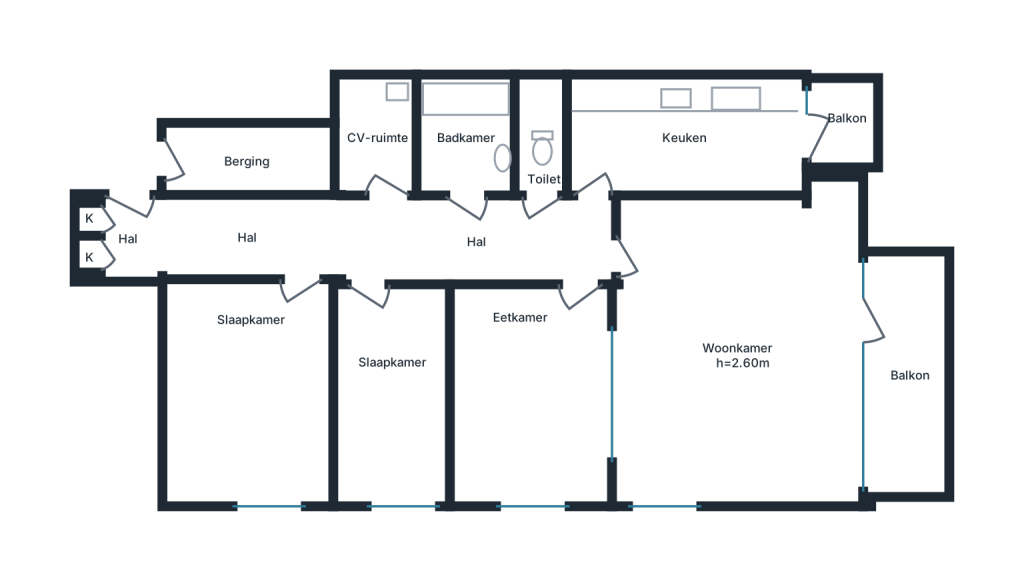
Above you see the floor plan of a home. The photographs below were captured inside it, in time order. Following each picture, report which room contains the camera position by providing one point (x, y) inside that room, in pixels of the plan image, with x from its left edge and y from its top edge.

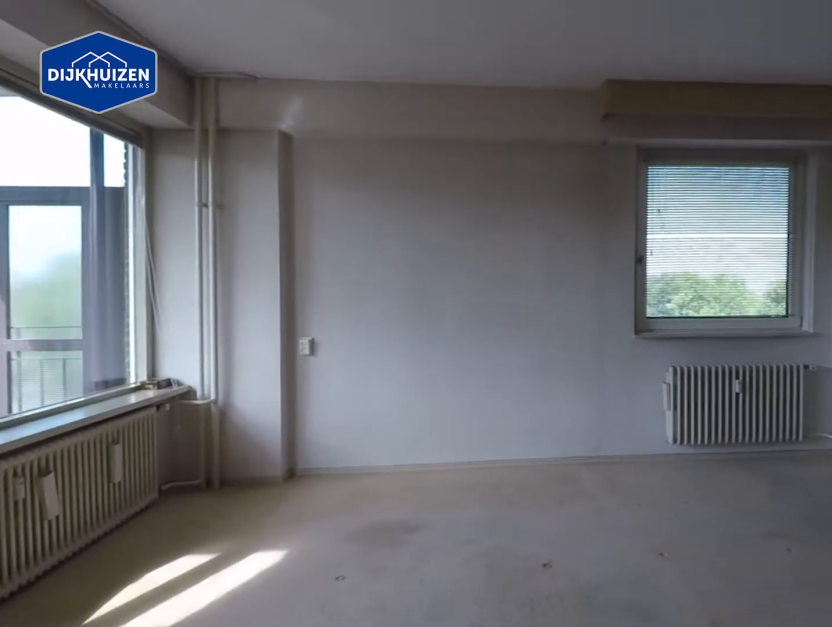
(738, 350)
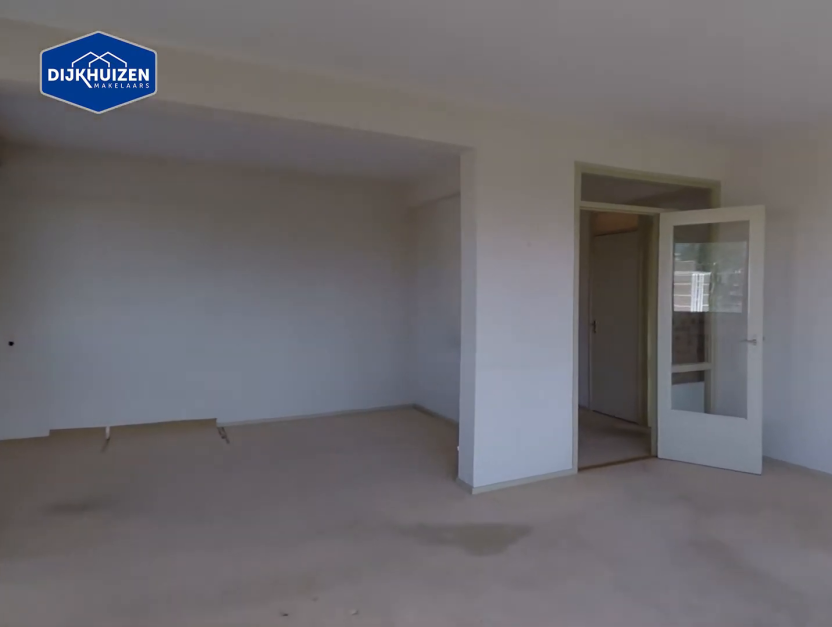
(738, 350)
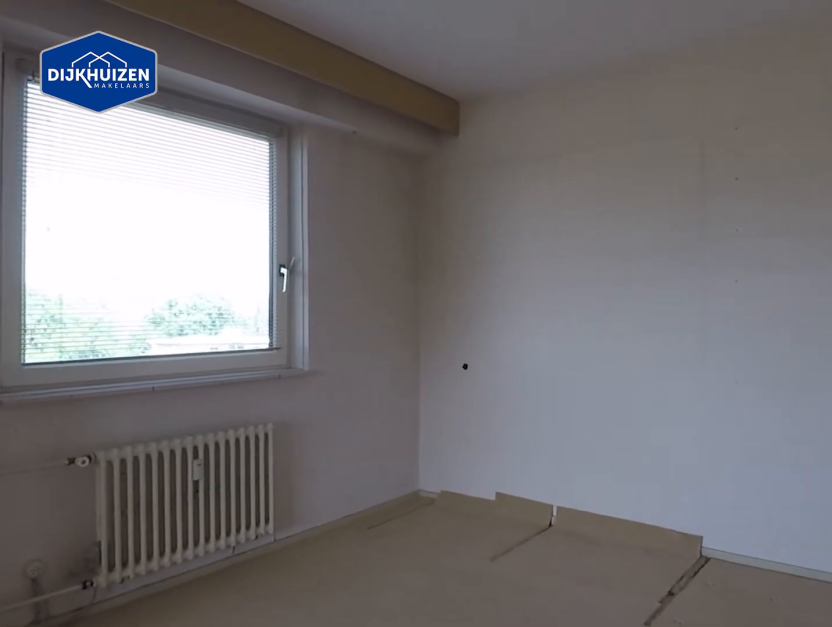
(531, 394)
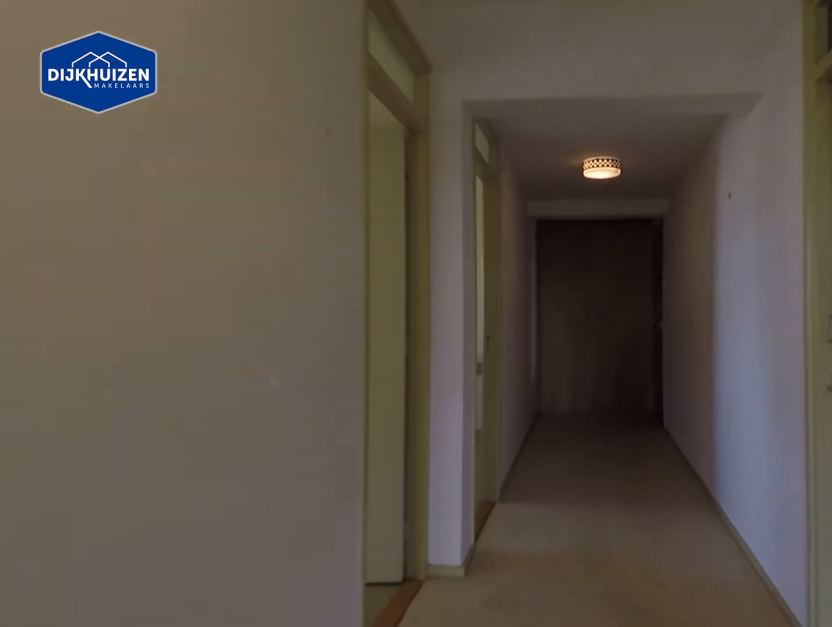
(370, 239)
